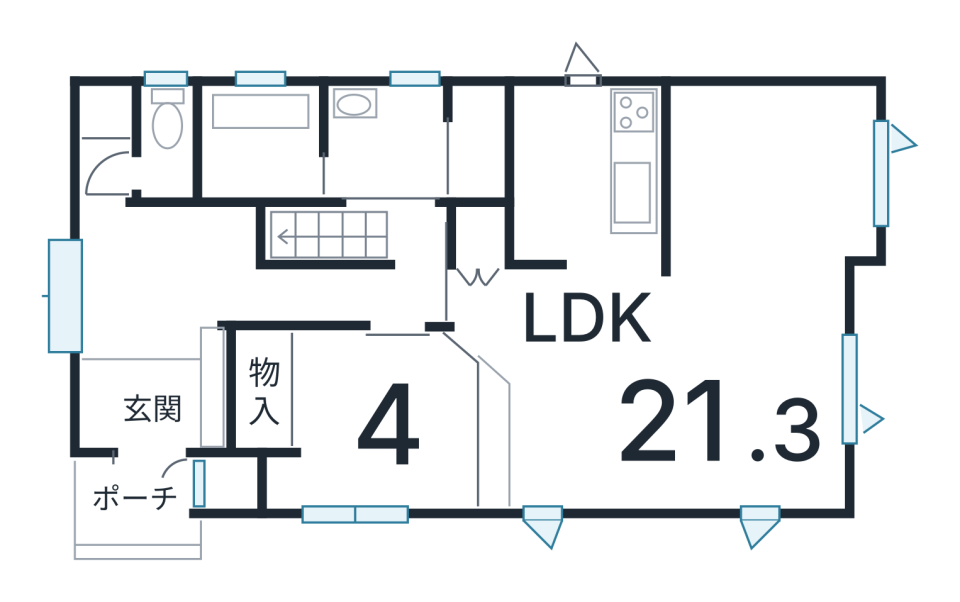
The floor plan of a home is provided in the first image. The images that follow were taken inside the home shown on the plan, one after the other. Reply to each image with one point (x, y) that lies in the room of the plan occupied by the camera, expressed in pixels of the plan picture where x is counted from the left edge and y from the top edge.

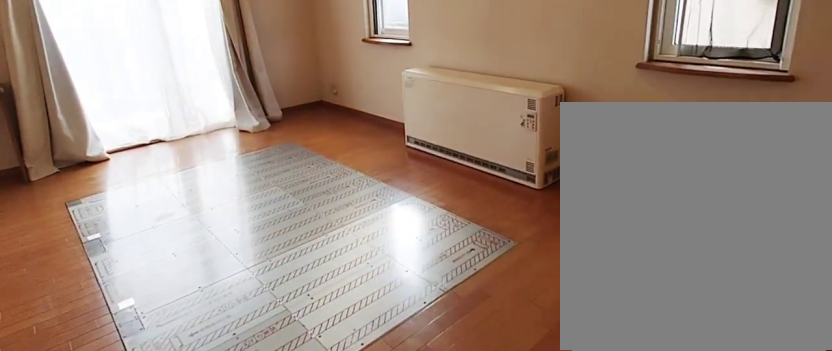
(667, 405)
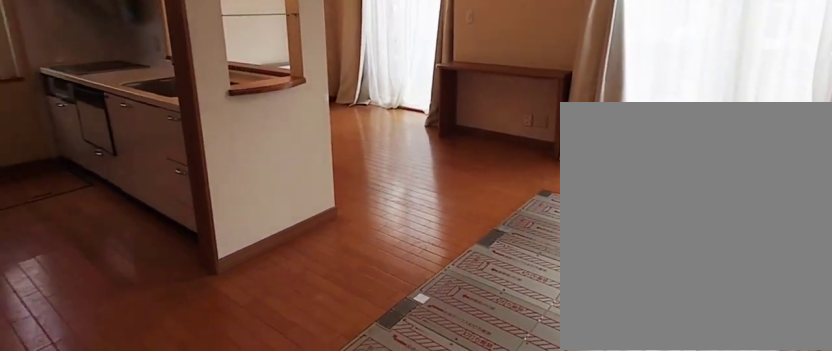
(667, 405)
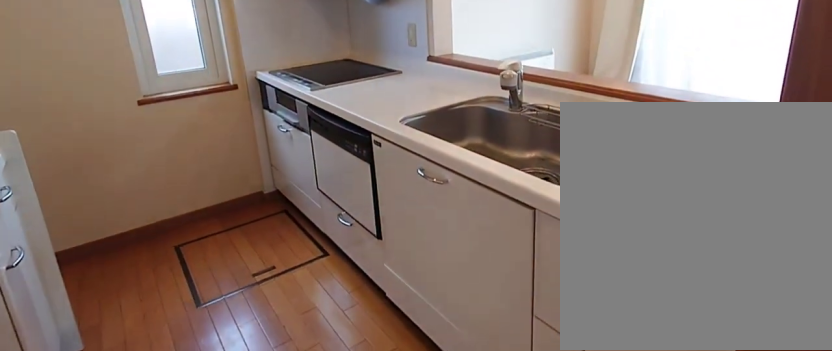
(589, 191)
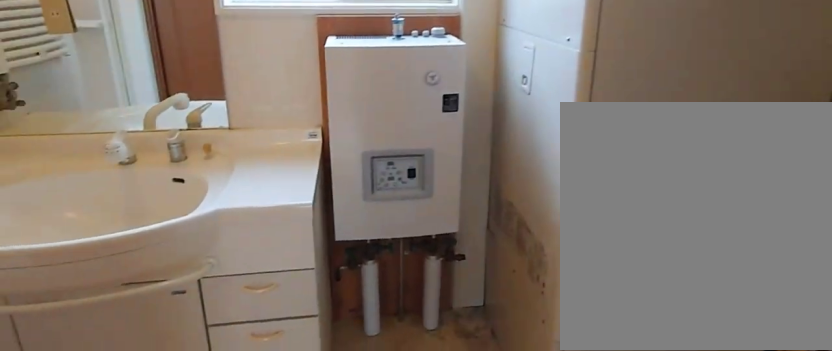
(408, 142)
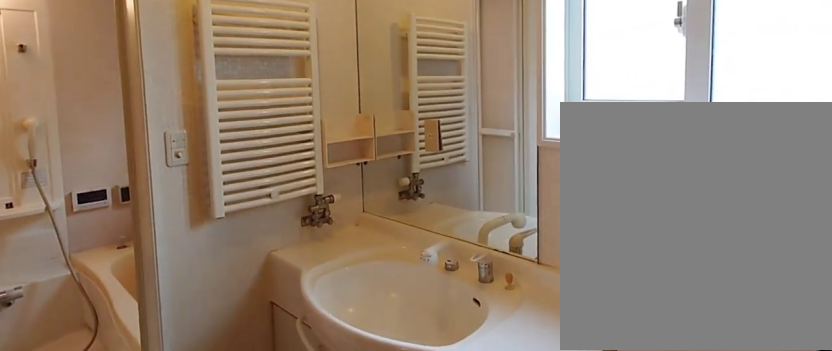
(408, 142)
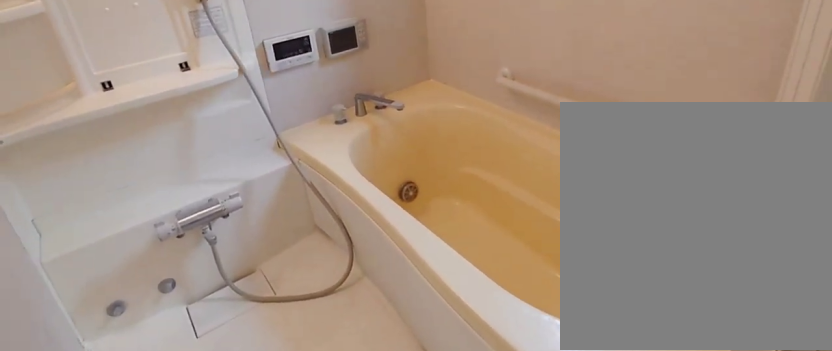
(255, 143)
